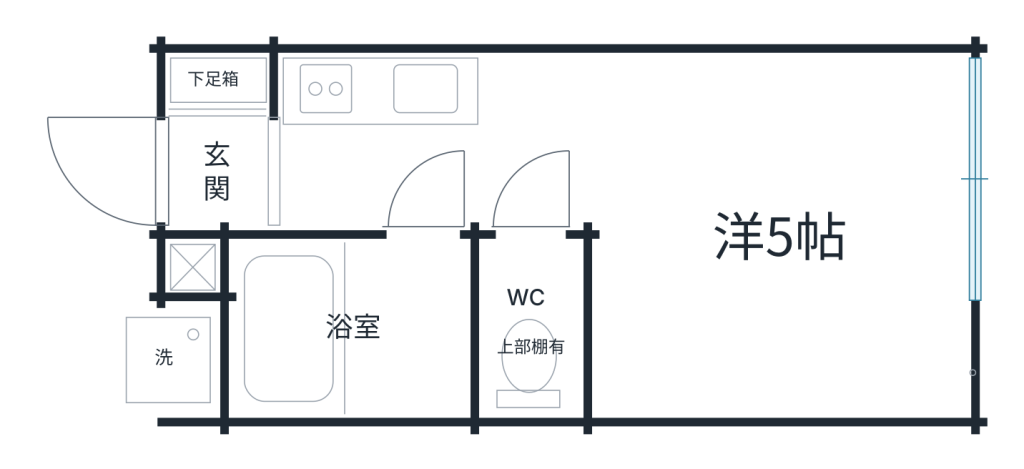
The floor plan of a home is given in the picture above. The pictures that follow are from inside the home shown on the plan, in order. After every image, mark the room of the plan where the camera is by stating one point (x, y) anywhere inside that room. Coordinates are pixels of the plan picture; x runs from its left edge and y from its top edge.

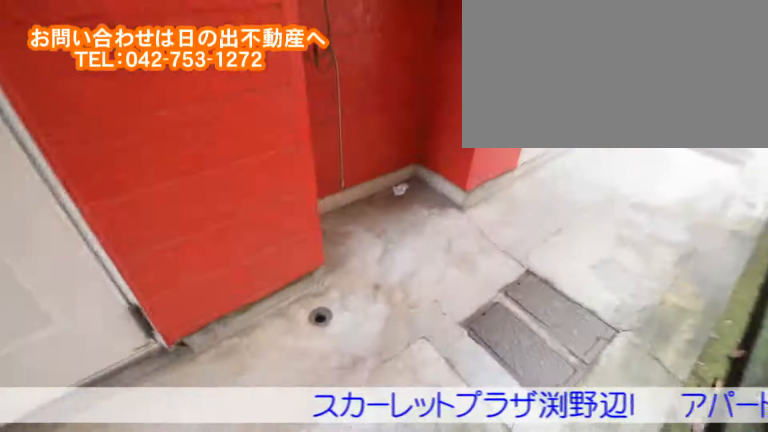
(126, 370)
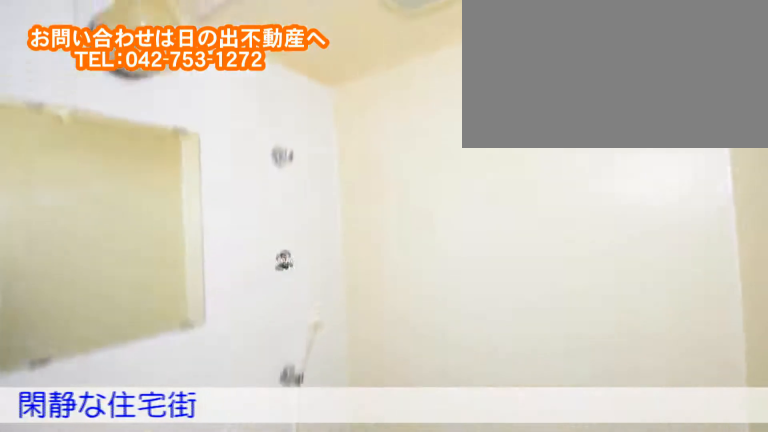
(408, 313)
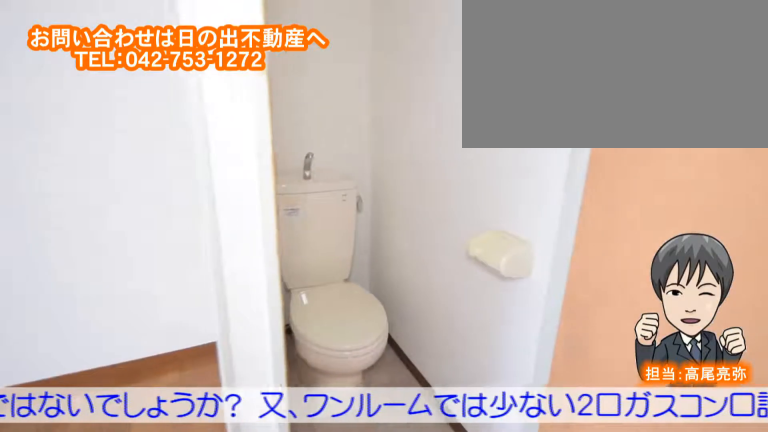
(530, 328)
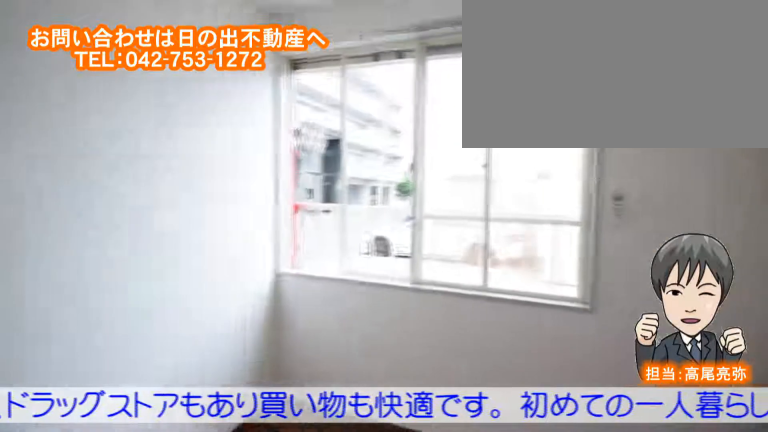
(791, 284)
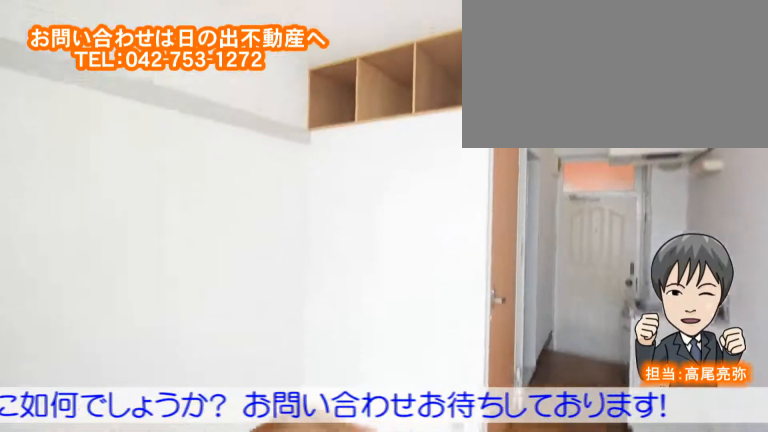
(792, 285)
